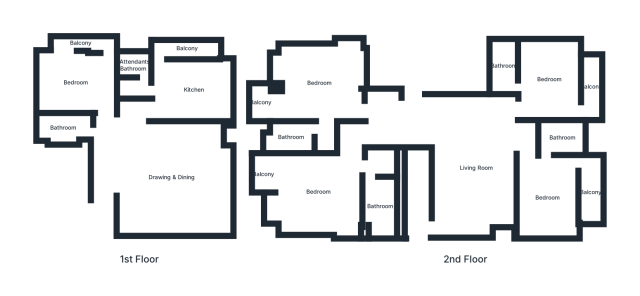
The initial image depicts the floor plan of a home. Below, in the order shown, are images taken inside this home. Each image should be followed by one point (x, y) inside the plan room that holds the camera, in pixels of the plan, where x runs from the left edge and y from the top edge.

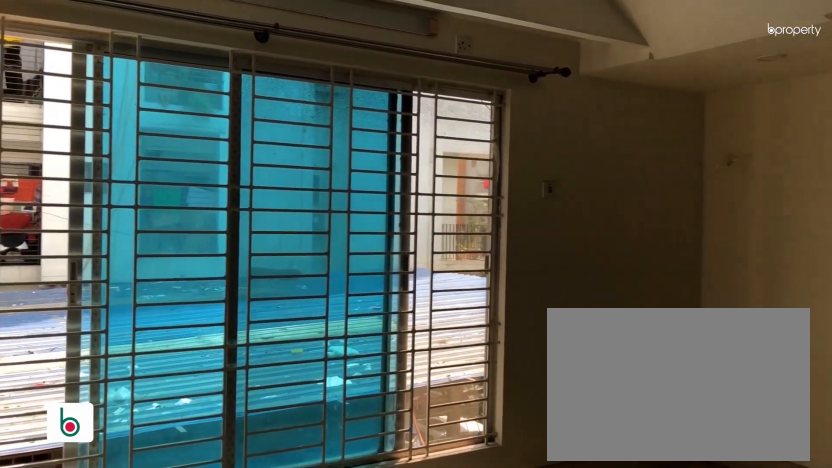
(172, 178)
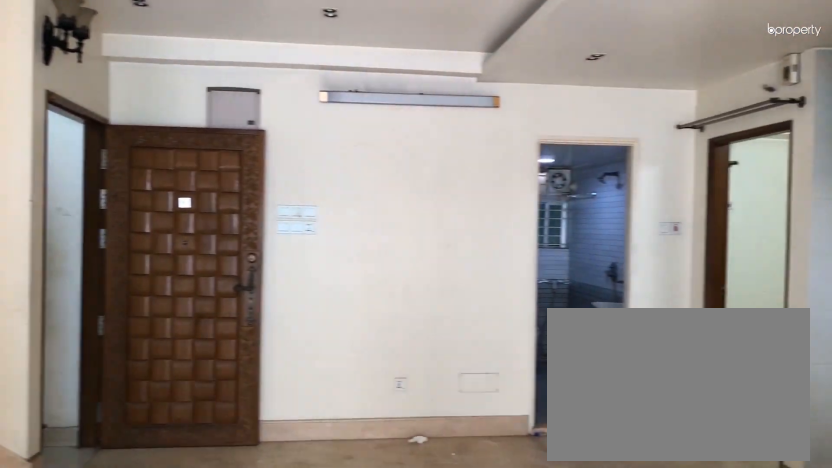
(172, 178)
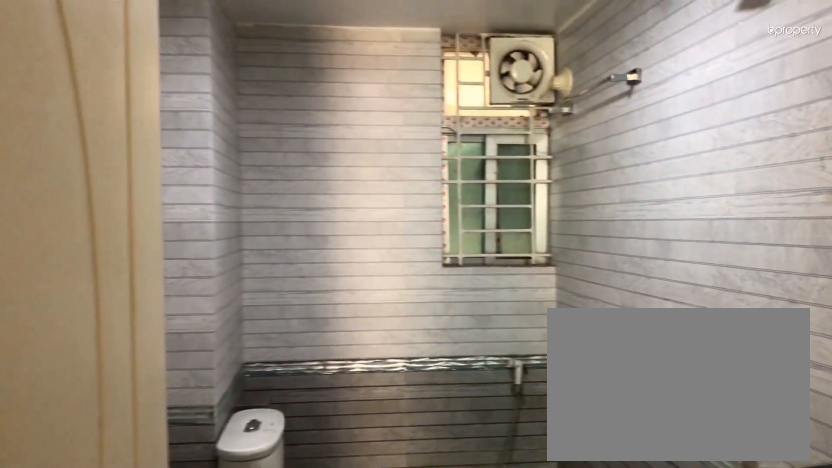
(62, 128)
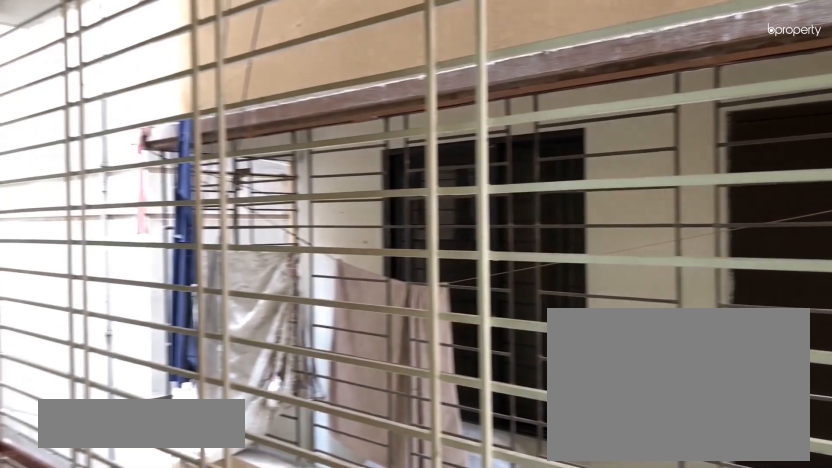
(80, 42)
